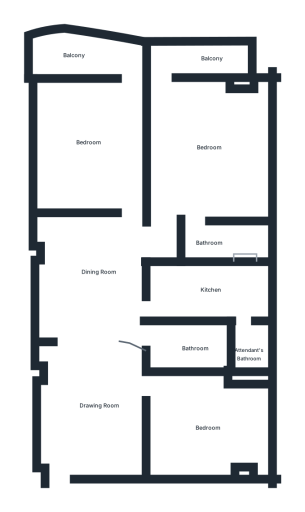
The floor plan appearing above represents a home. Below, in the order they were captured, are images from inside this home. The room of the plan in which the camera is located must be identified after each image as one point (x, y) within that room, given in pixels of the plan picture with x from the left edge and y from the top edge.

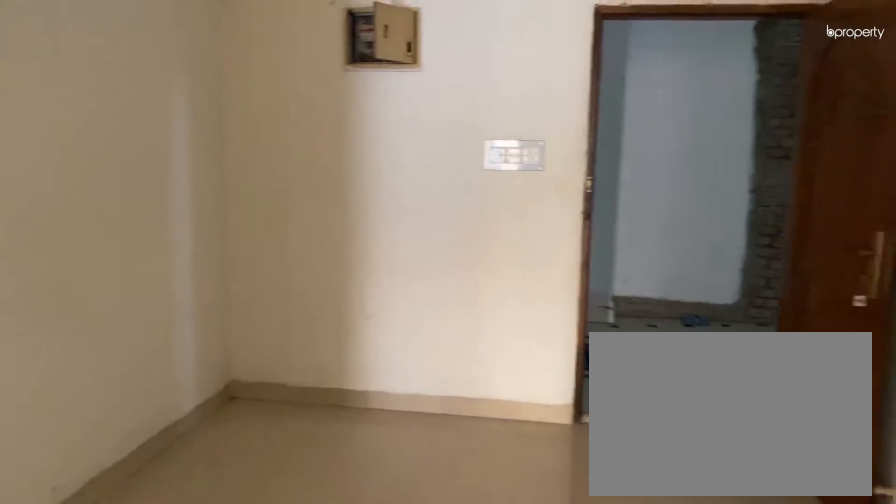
(104, 411)
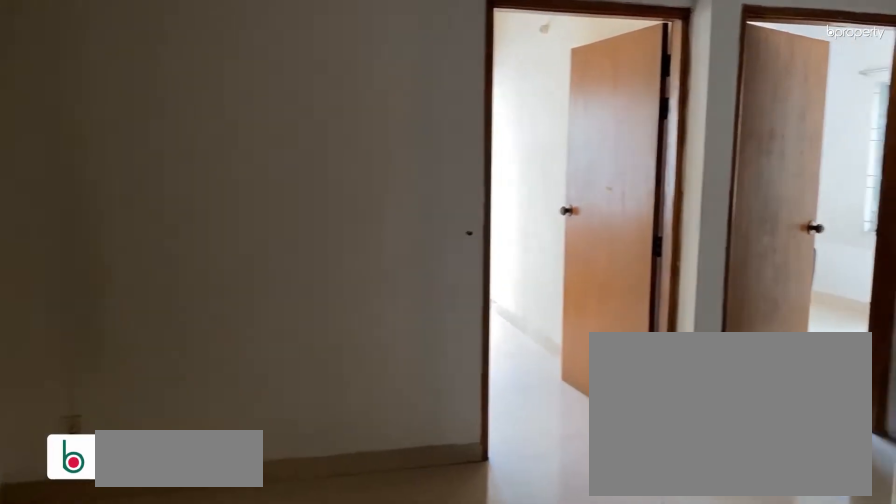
(93, 271)
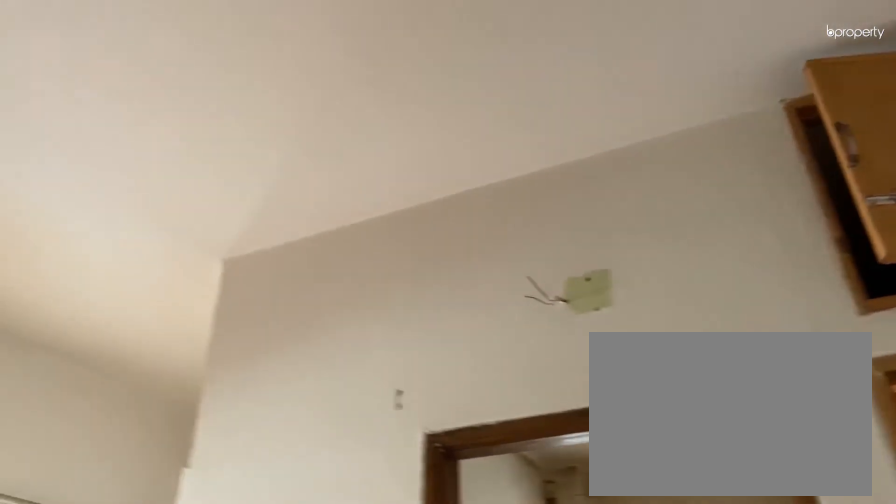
(94, 271)
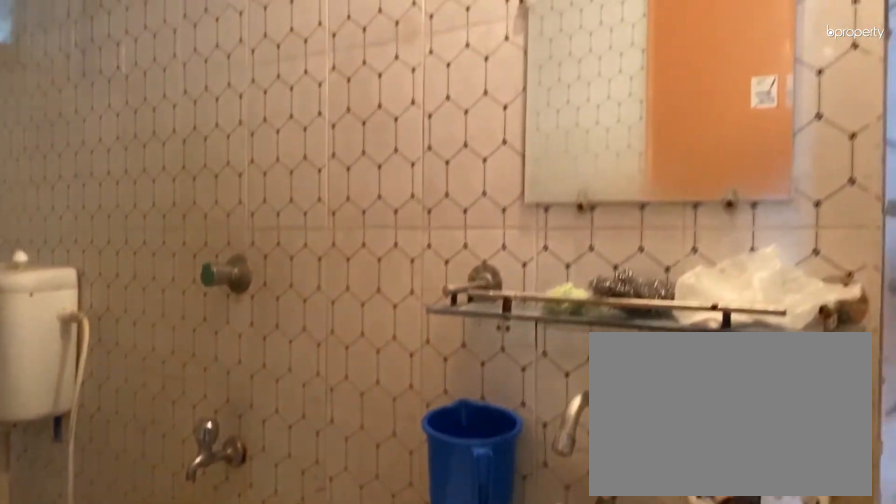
(192, 351)
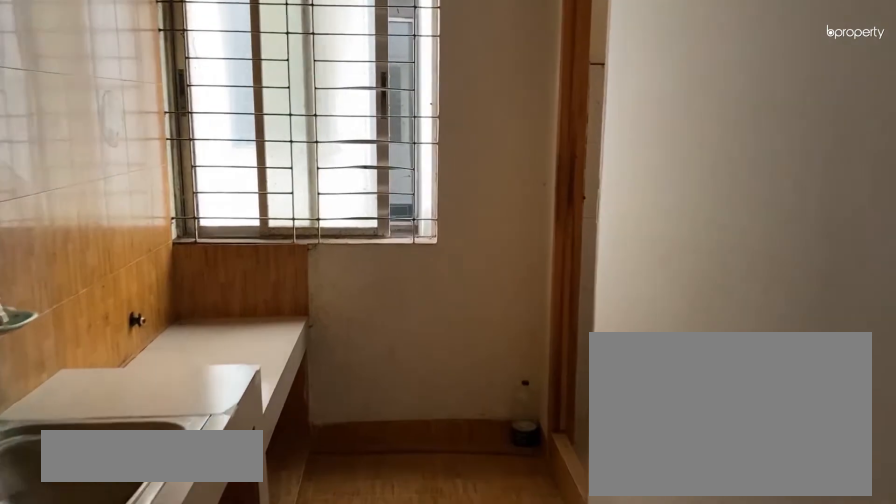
(209, 285)
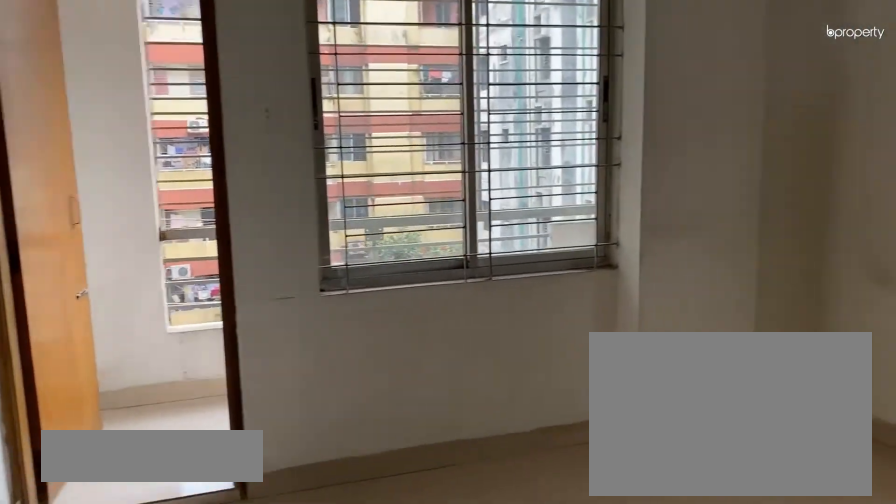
(202, 152)
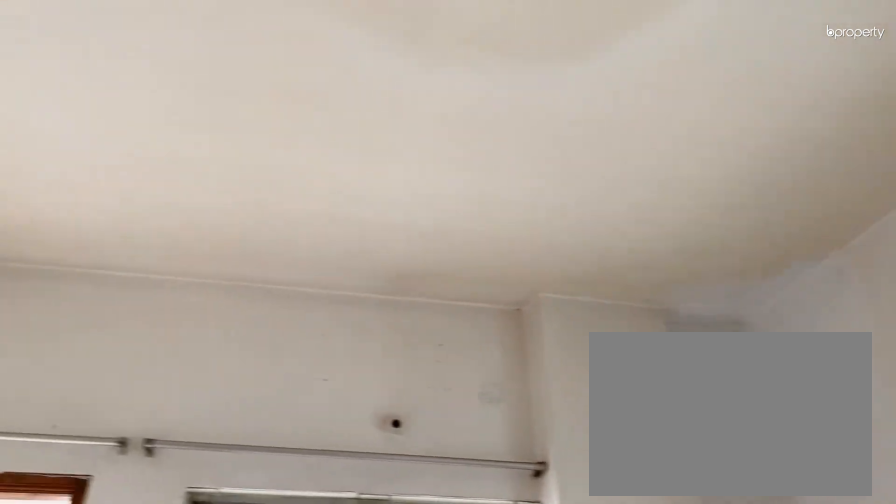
(202, 152)
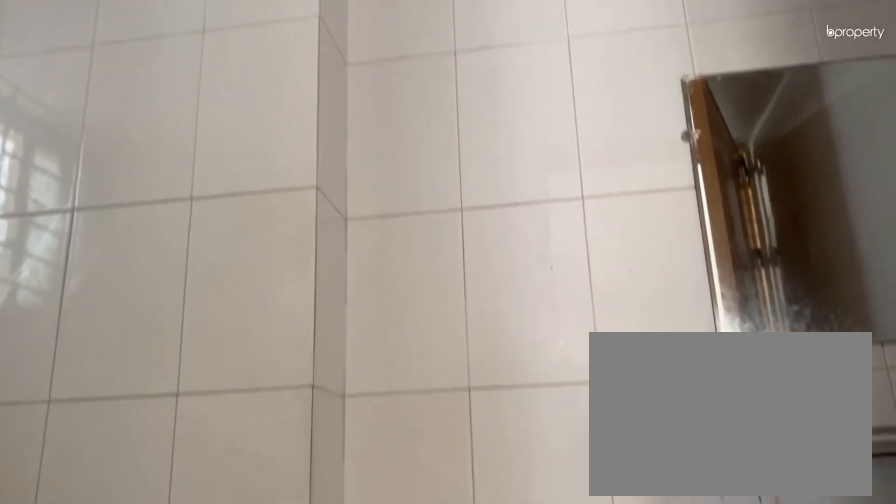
(219, 243)
